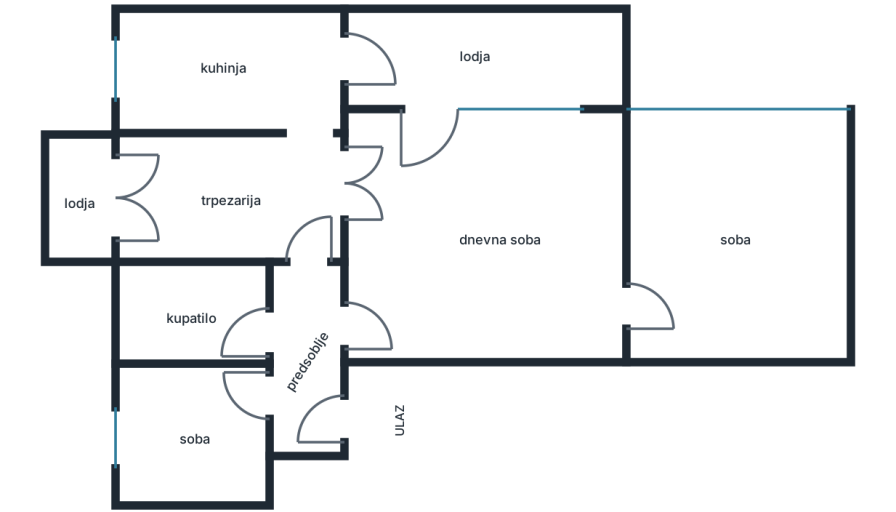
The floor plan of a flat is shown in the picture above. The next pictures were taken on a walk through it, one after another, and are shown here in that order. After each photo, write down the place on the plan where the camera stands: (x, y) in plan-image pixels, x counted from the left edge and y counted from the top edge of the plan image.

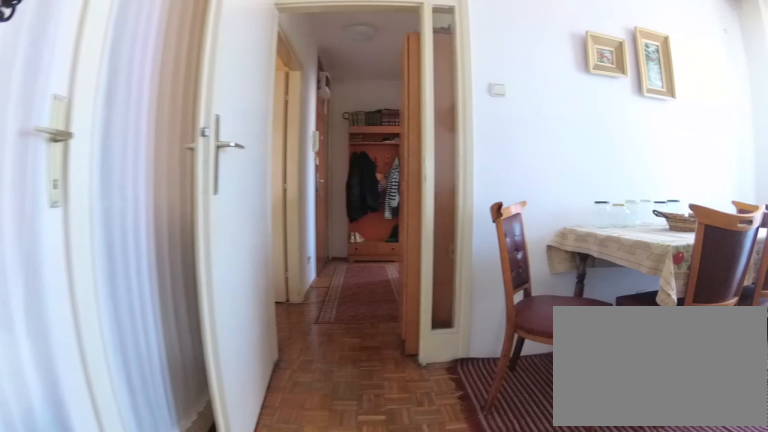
(308, 135)
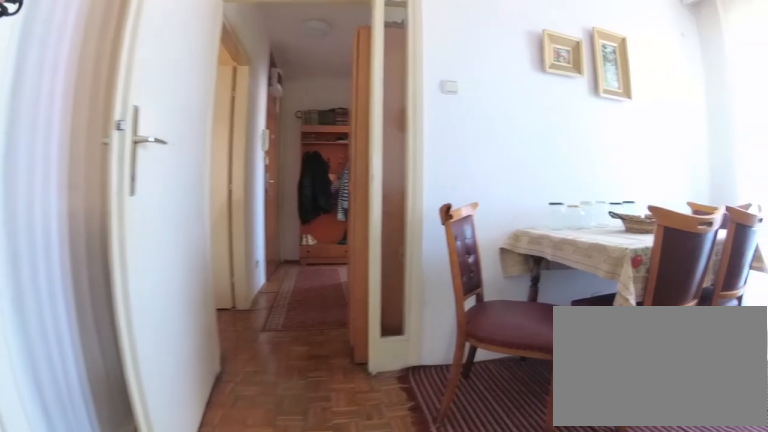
(310, 140)
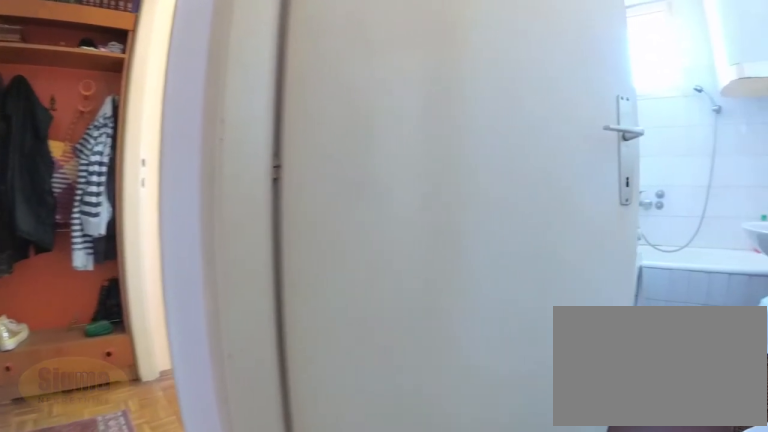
(308, 285)
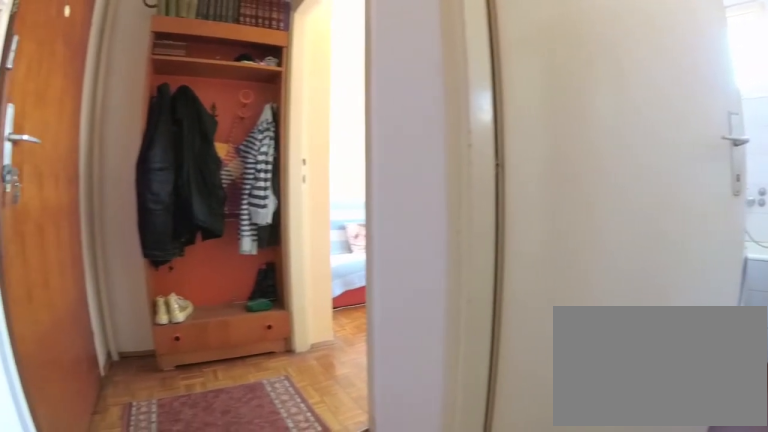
(304, 292)
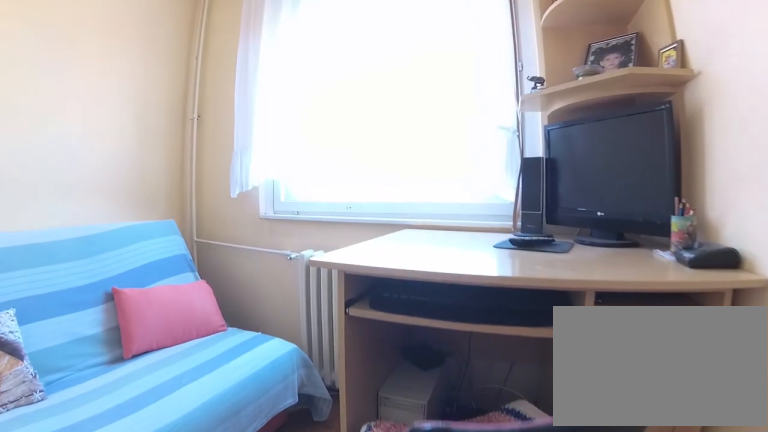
(238, 411)
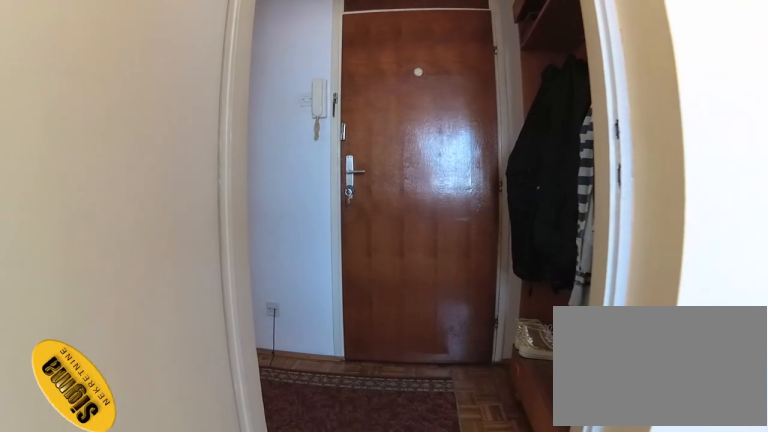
(146, 407)
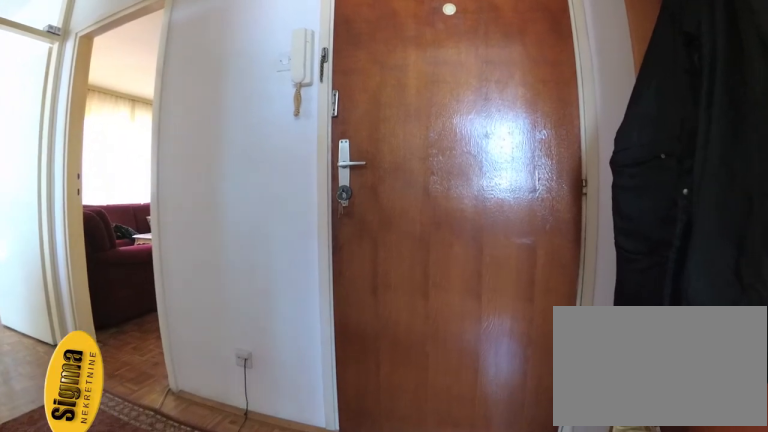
(234, 412)
